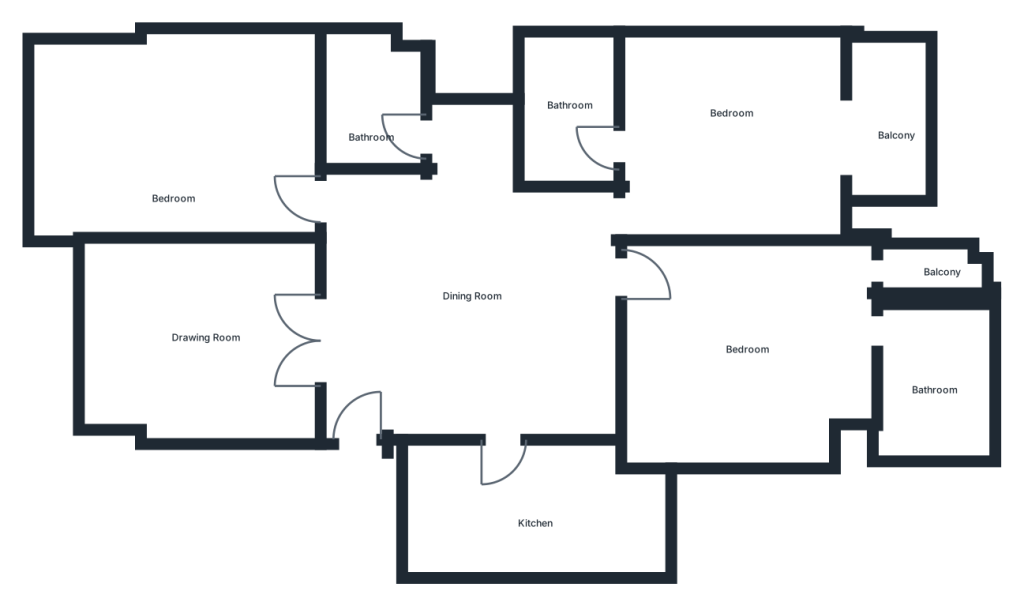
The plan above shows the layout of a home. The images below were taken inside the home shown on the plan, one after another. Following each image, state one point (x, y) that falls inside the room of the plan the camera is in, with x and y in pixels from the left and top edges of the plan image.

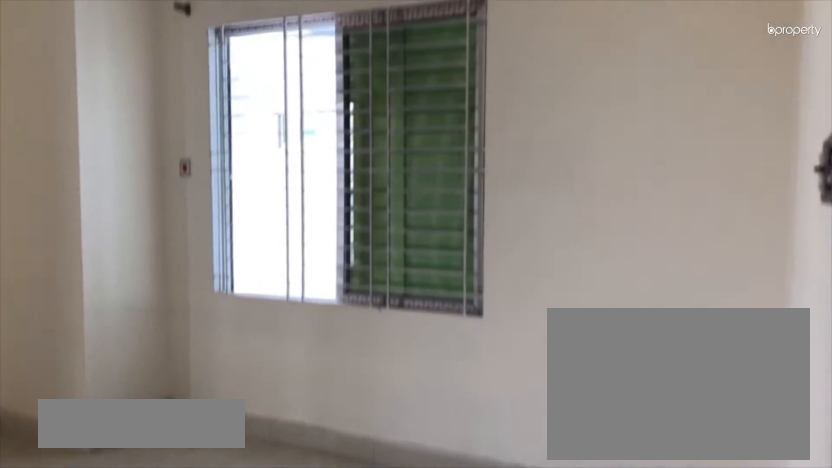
(764, 359)
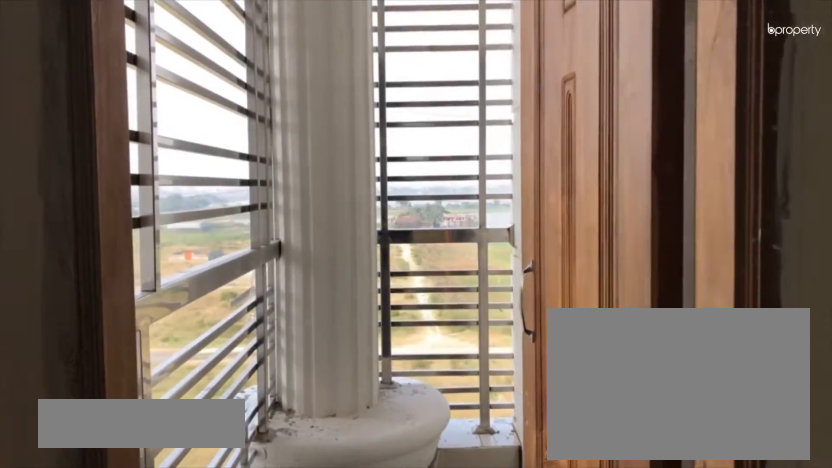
(942, 268)
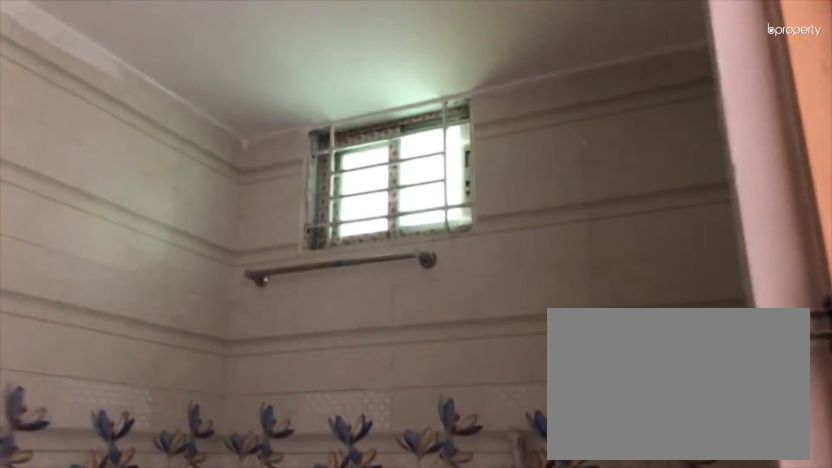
(949, 393)
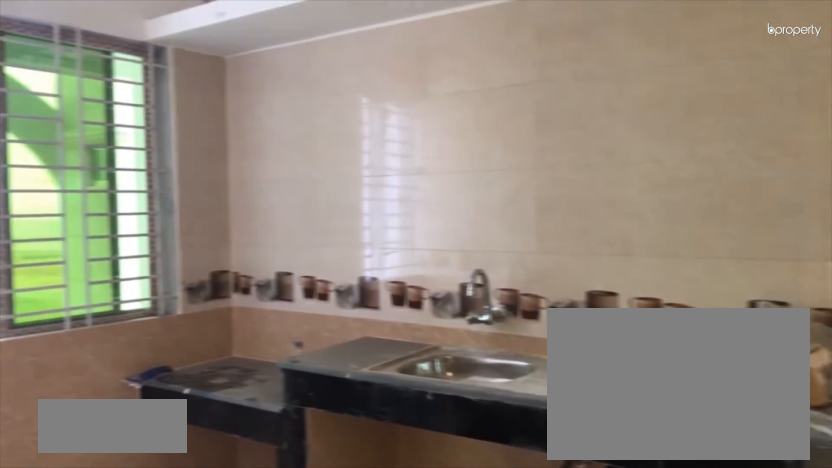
(513, 501)
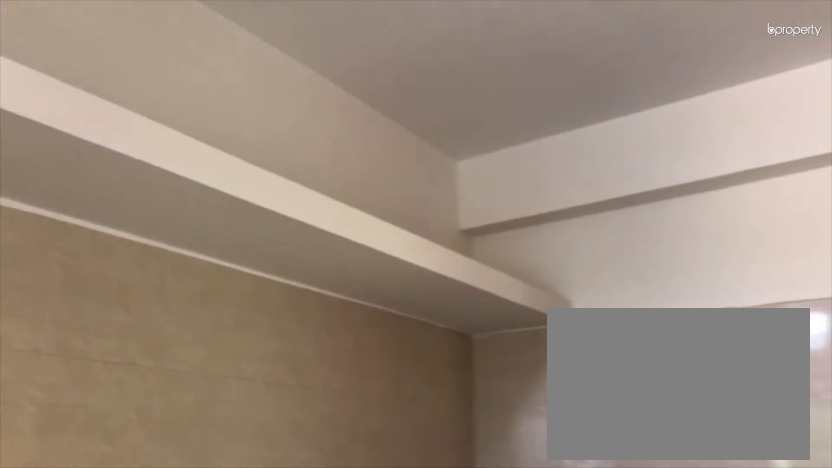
(513, 501)
